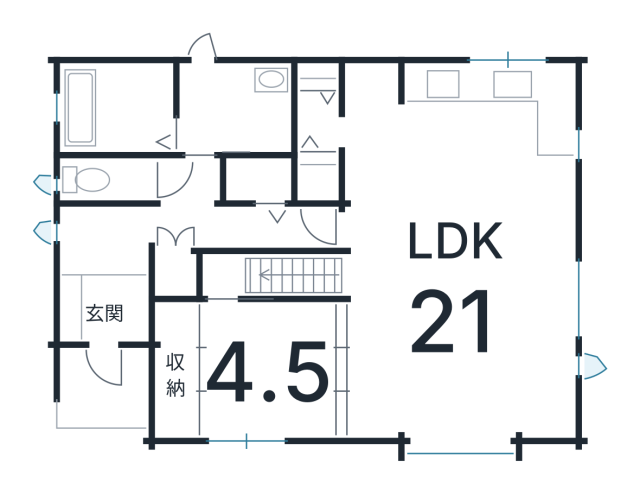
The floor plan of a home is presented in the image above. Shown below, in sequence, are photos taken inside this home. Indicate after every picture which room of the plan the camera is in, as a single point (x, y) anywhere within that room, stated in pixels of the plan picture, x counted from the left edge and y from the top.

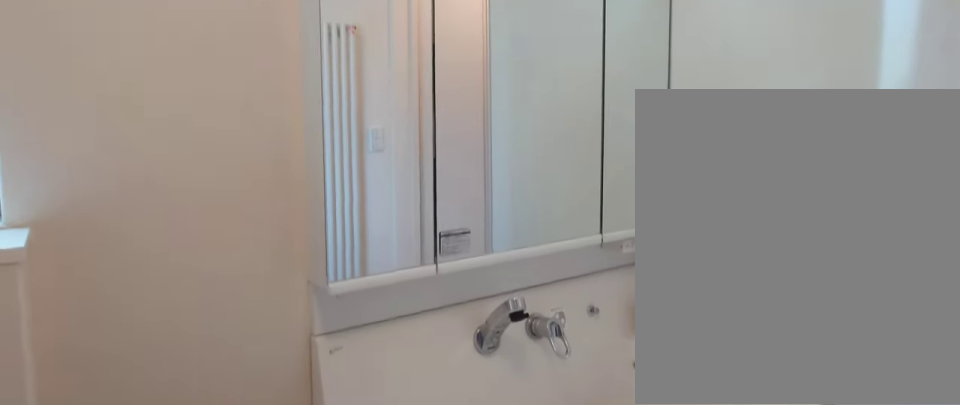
(237, 112)
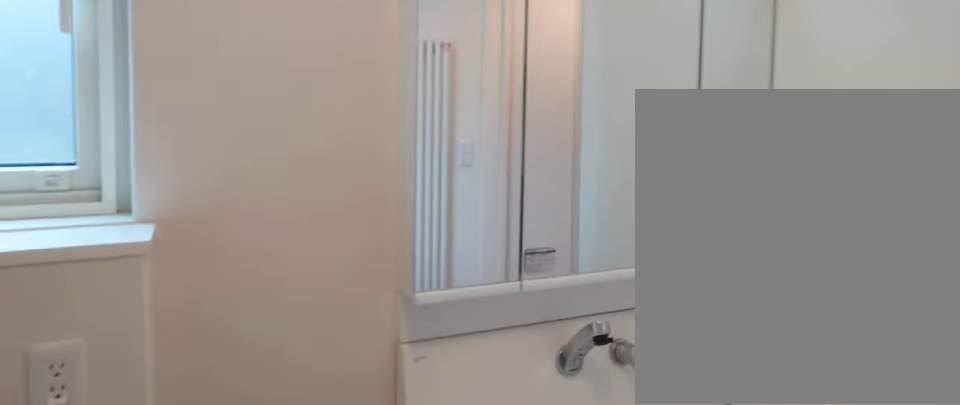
(237, 112)
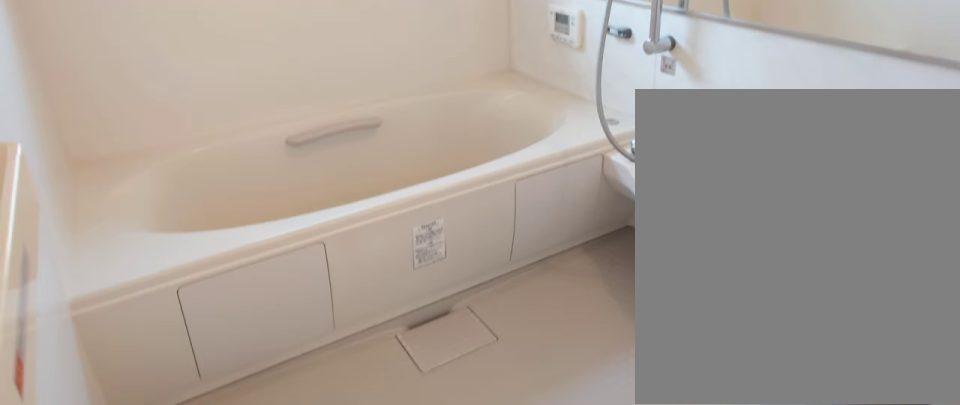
(108, 111)
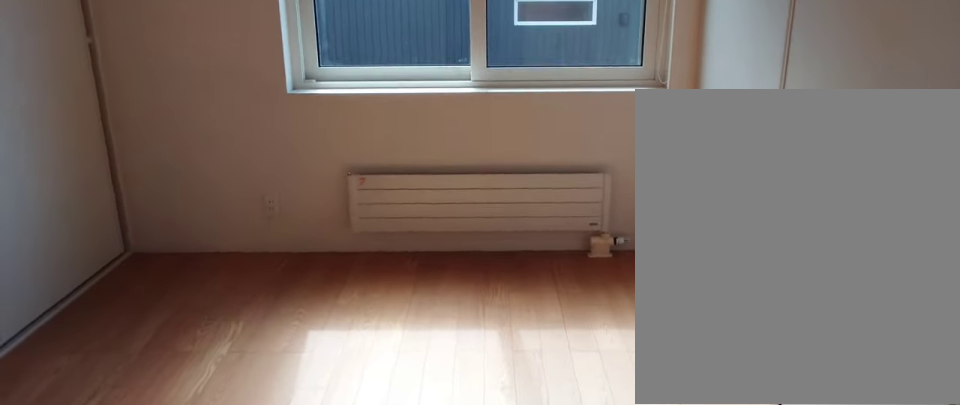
(271, 382)
